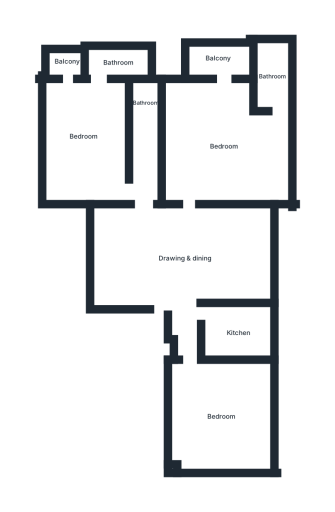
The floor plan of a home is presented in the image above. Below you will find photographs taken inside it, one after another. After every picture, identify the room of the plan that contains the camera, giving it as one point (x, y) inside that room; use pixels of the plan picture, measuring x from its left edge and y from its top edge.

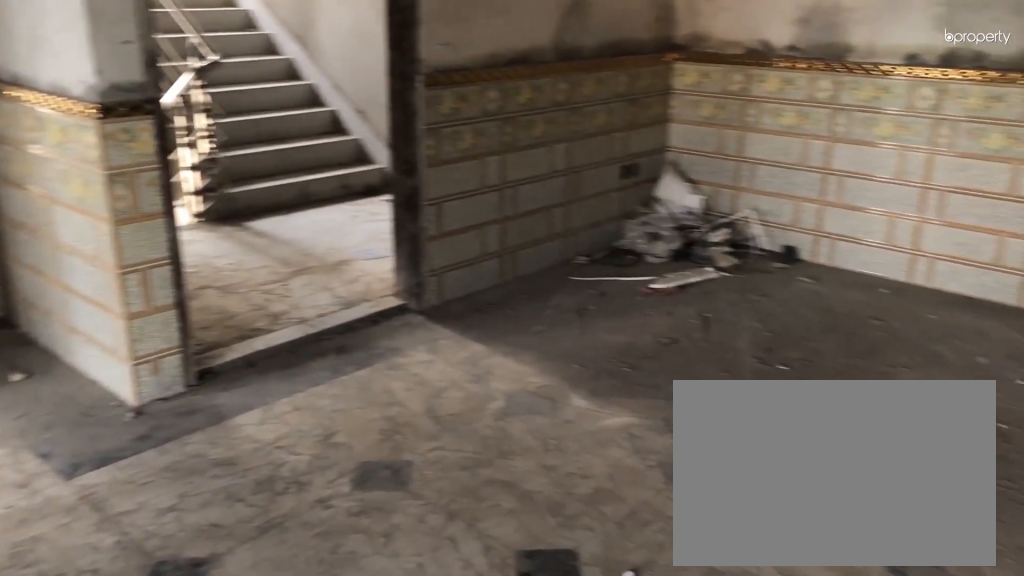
(185, 258)
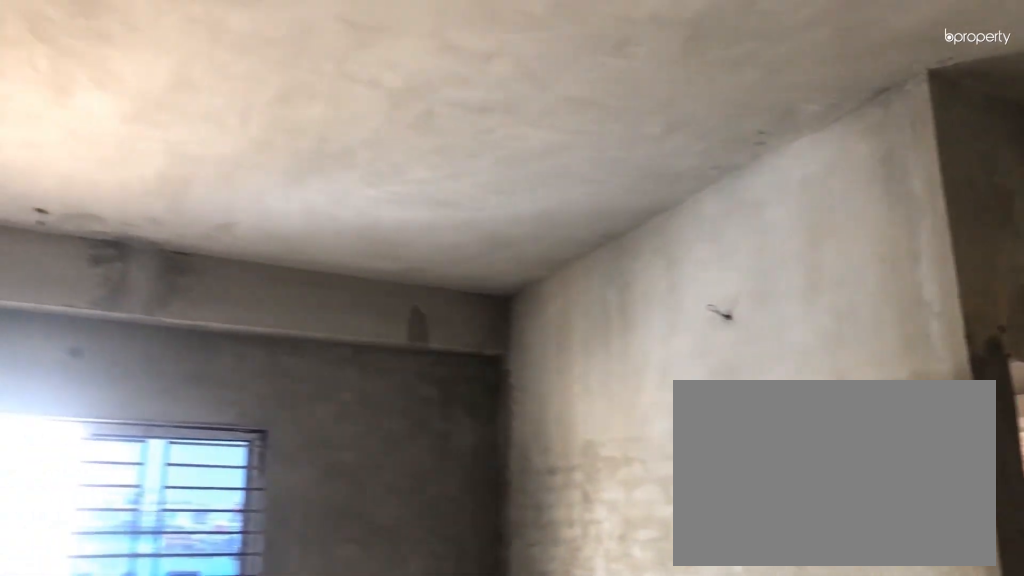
(185, 258)
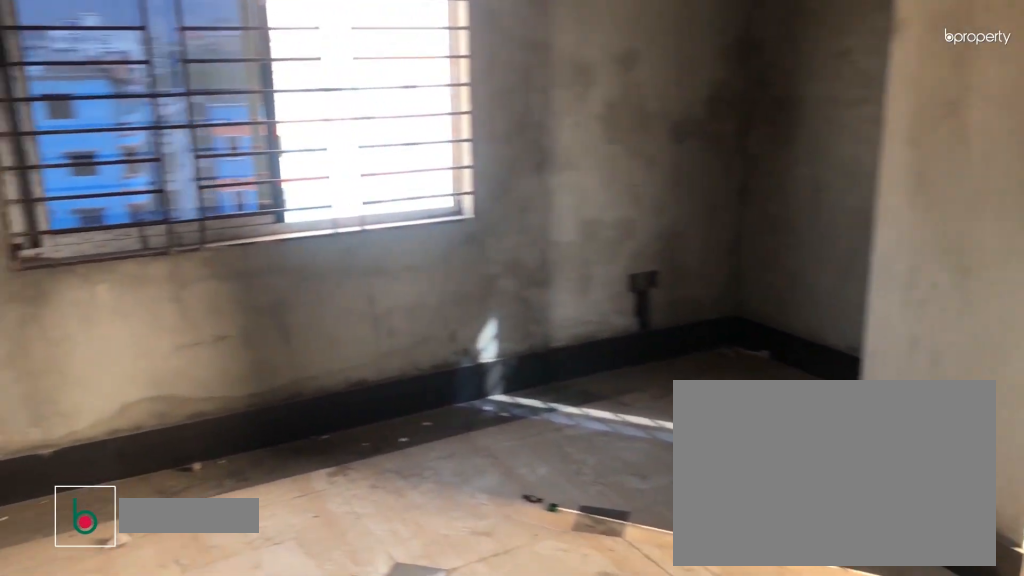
(222, 413)
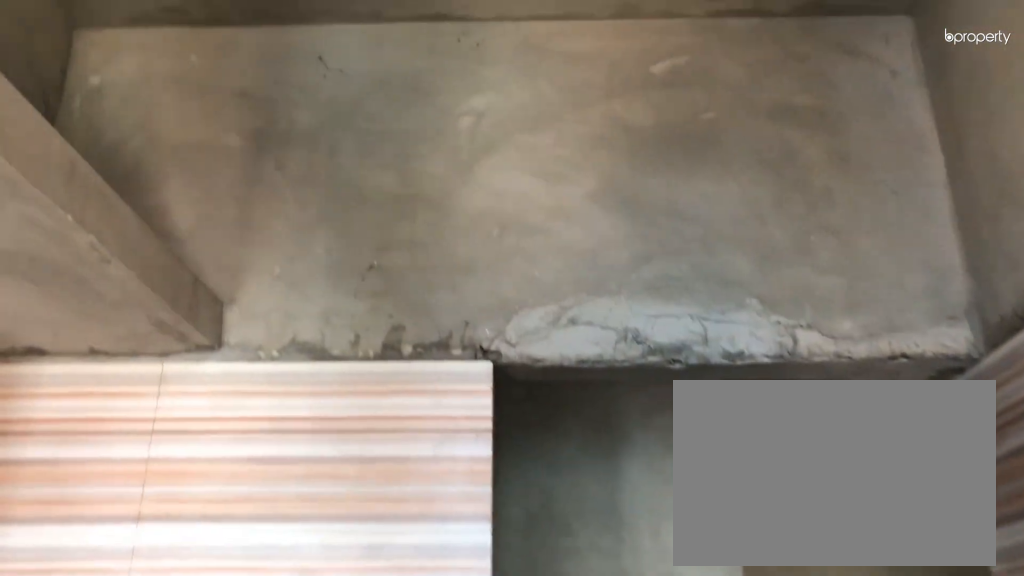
(239, 335)
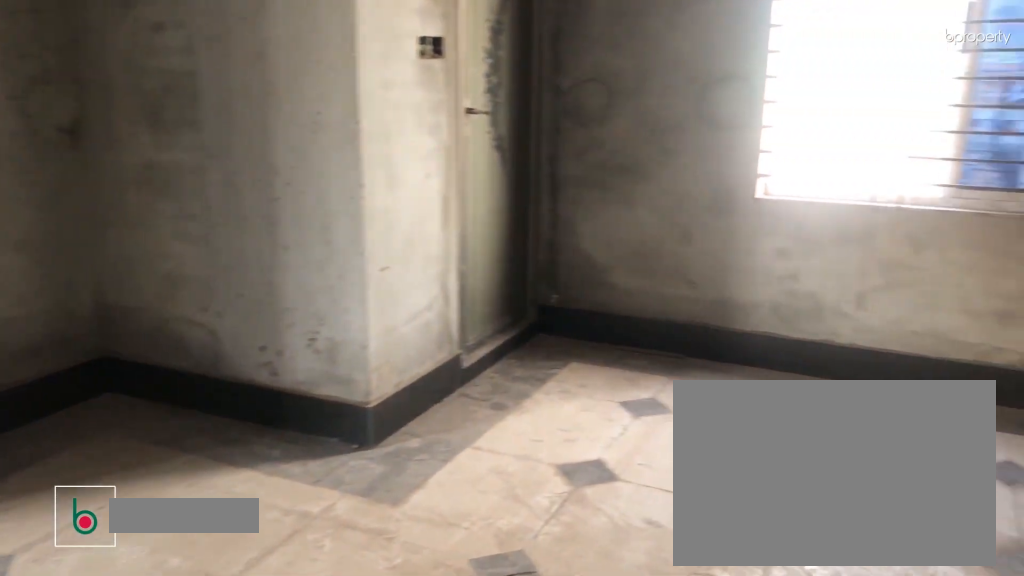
(226, 143)
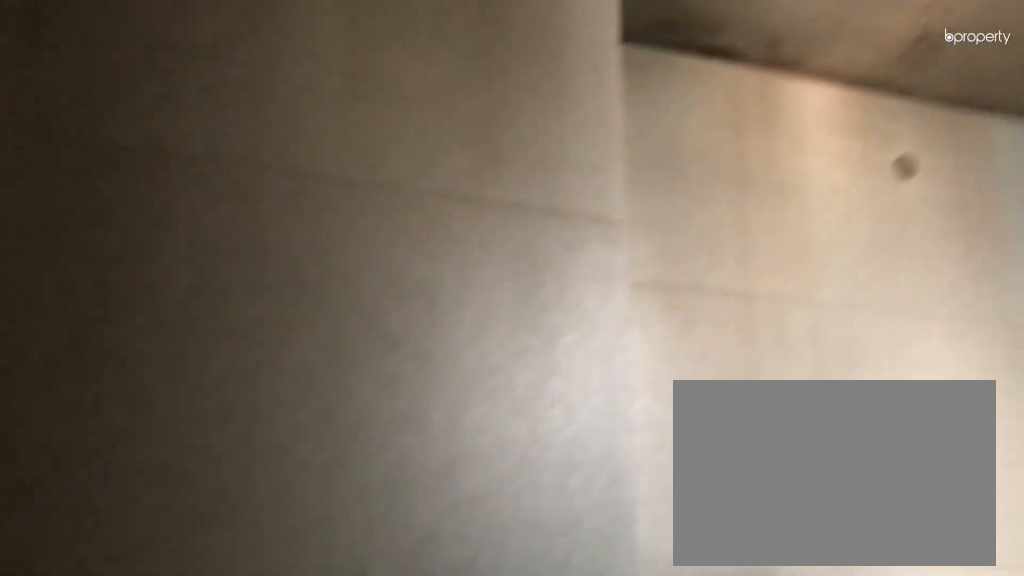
(271, 75)
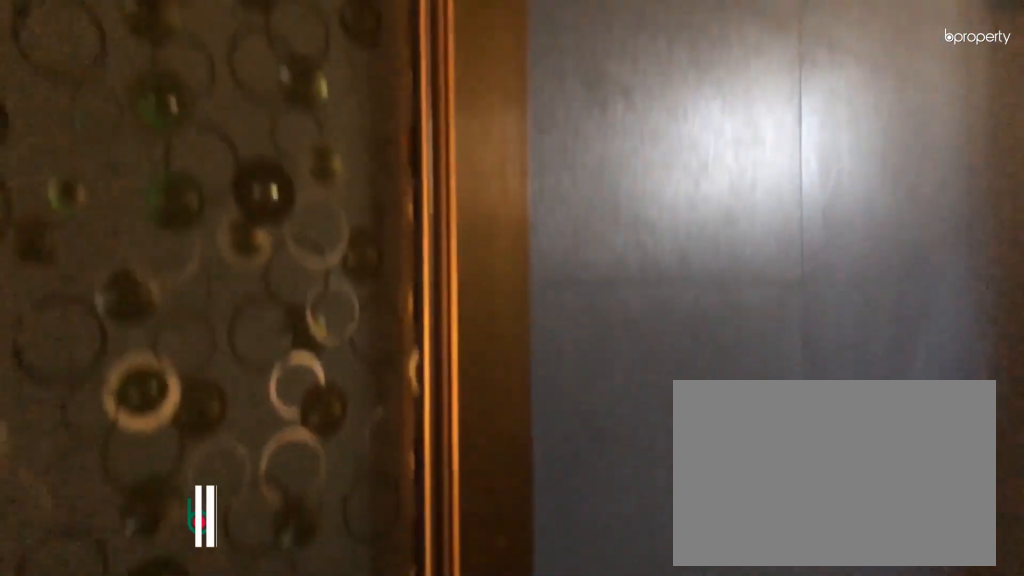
(143, 102)
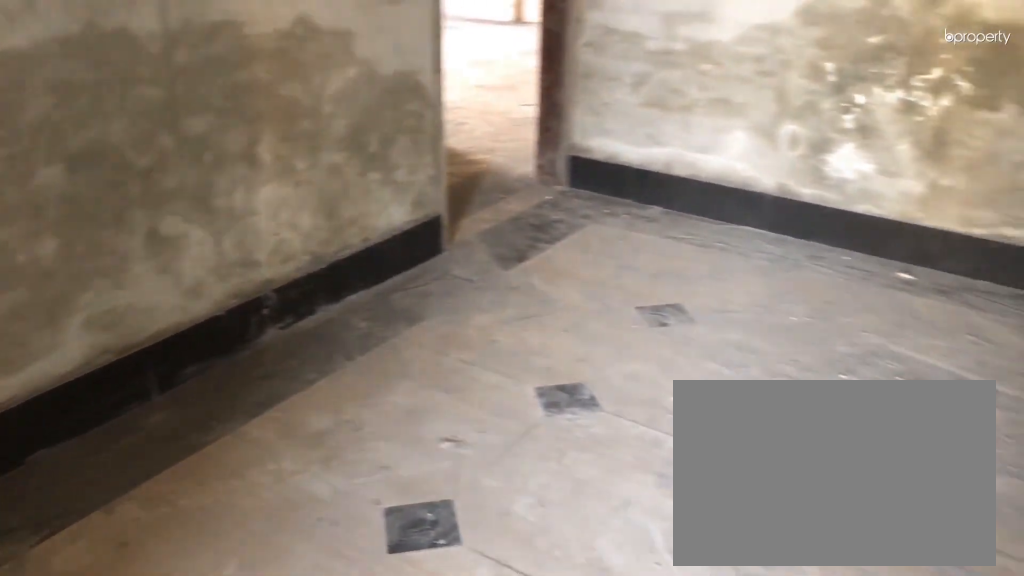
(83, 135)
